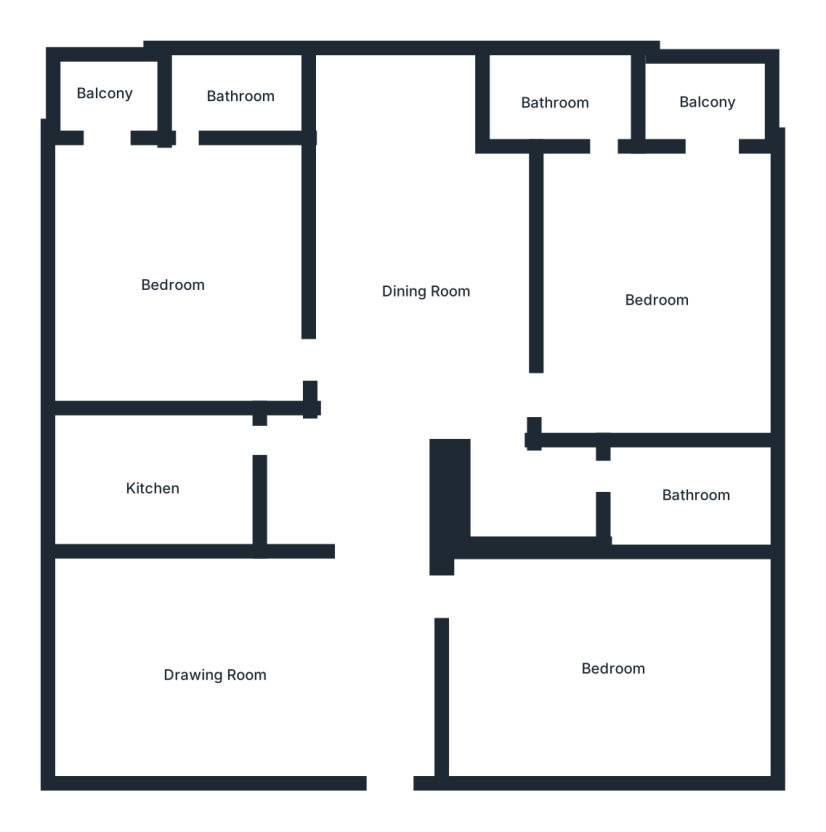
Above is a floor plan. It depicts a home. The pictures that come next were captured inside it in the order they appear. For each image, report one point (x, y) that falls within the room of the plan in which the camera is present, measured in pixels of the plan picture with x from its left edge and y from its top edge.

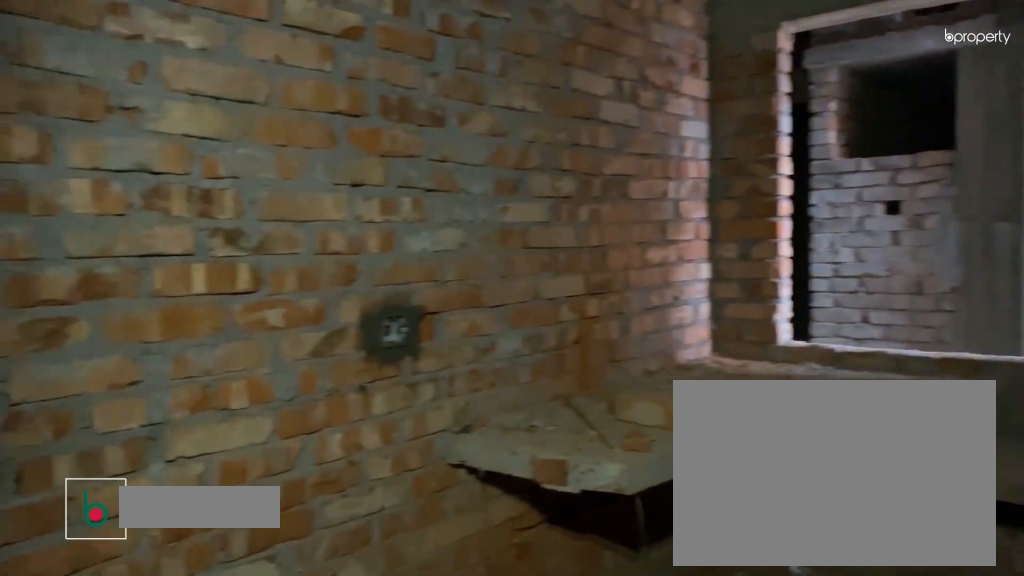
(153, 490)
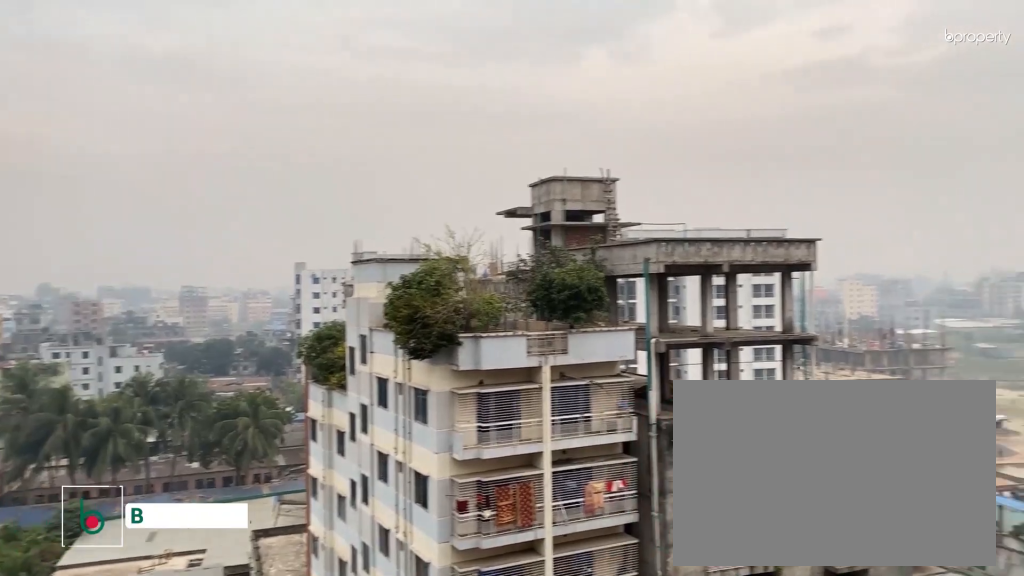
(707, 100)
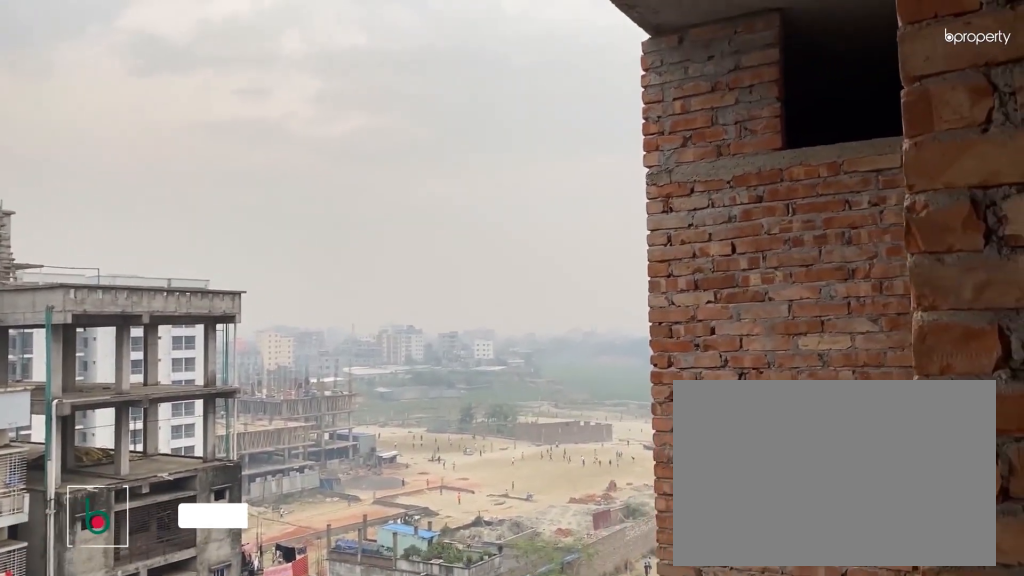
(707, 100)
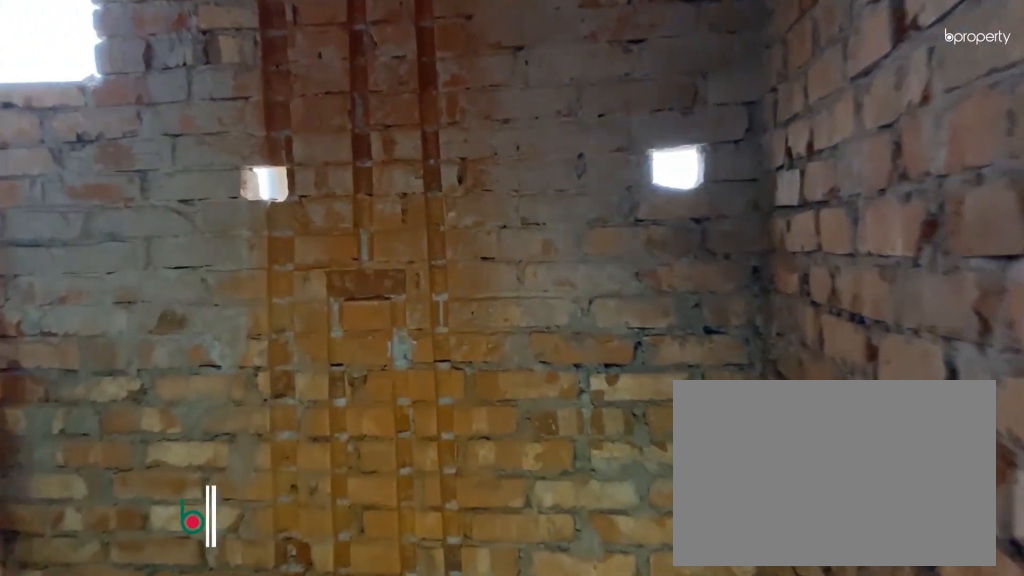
(557, 102)
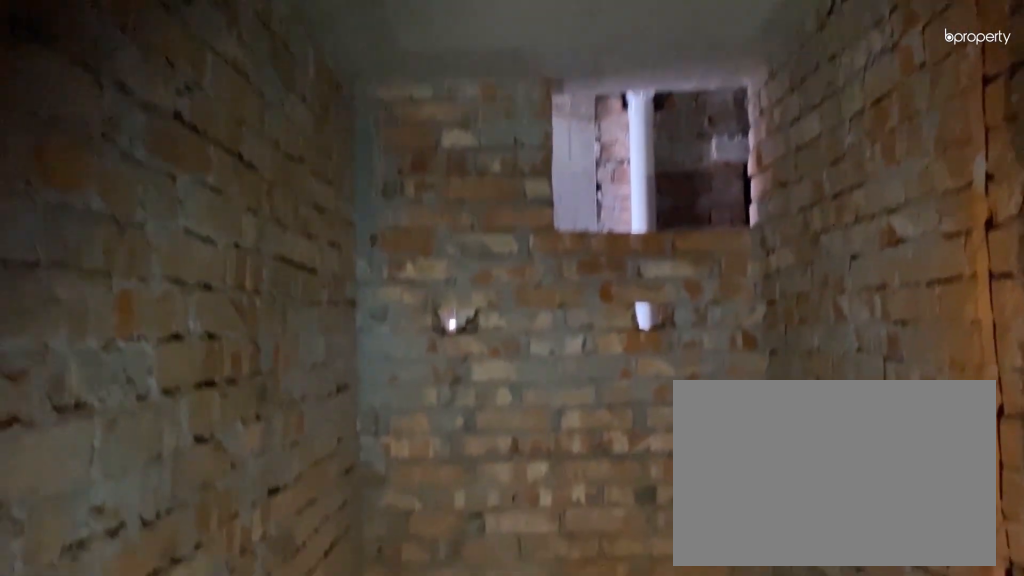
(697, 495)
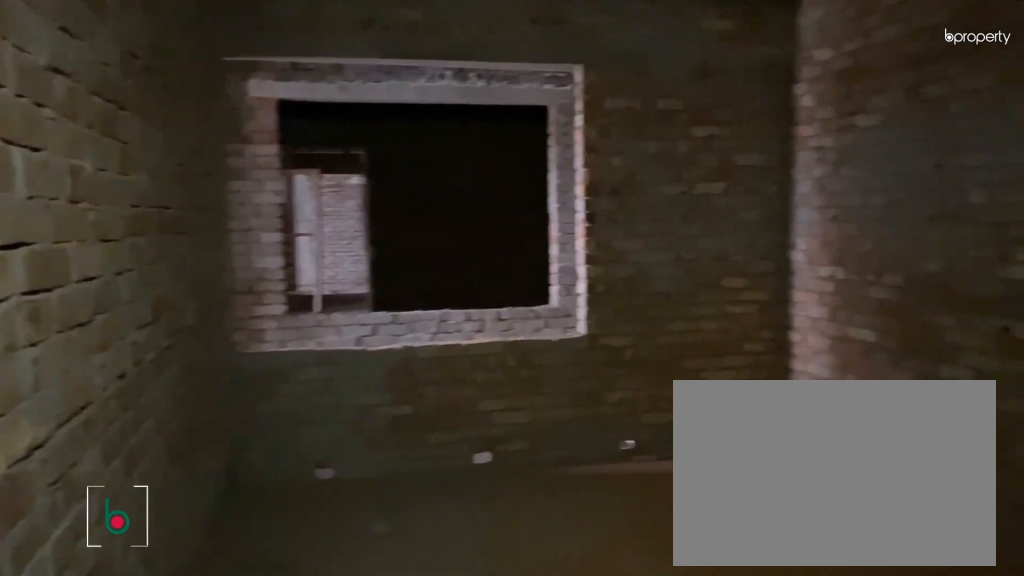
(616, 670)
